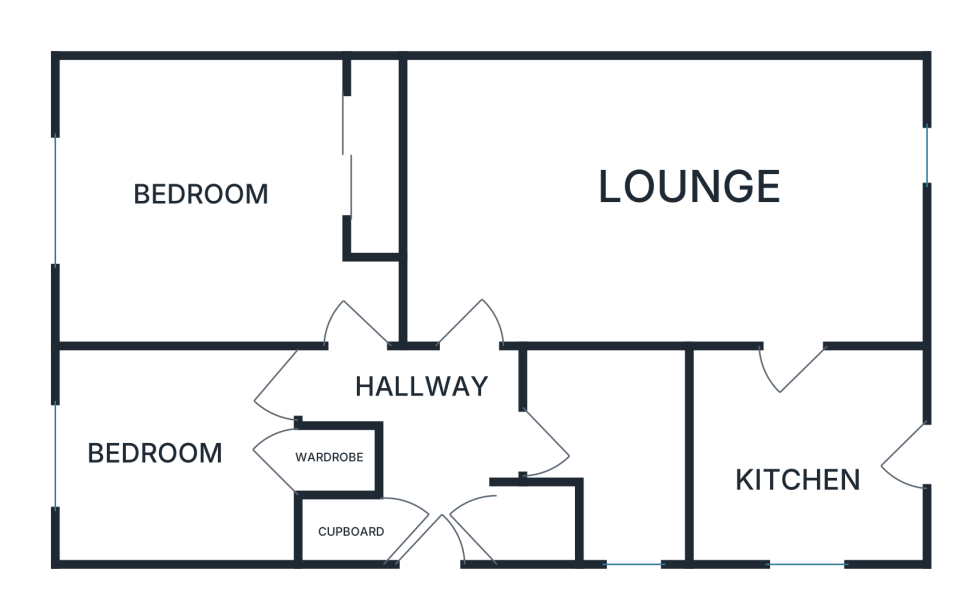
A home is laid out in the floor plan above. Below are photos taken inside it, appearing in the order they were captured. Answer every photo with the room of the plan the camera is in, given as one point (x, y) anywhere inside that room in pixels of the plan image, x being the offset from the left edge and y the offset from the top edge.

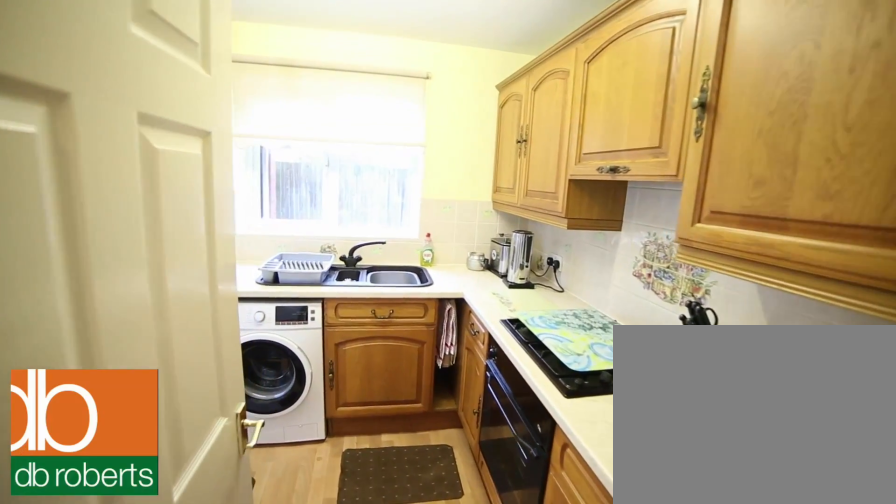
(805, 457)
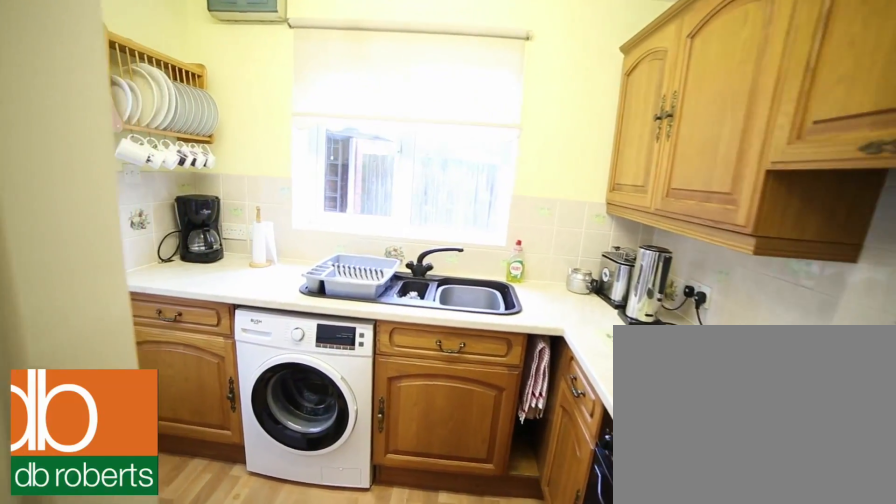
(805, 457)
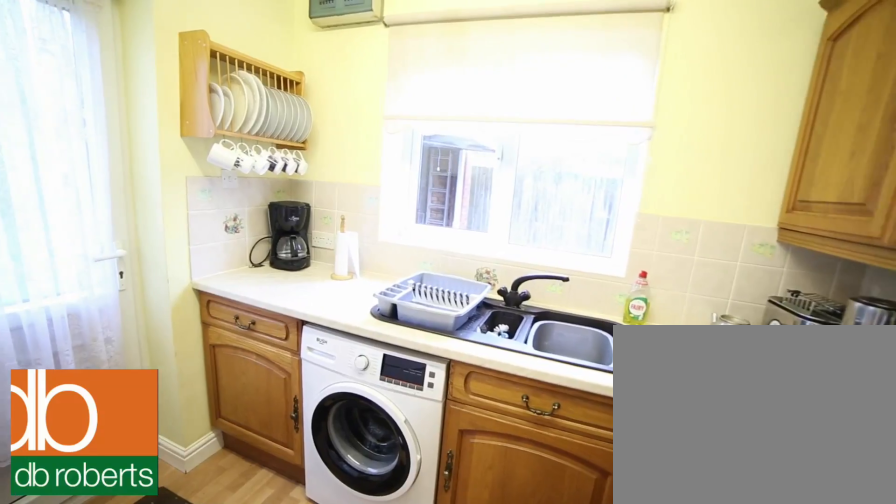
(805, 457)
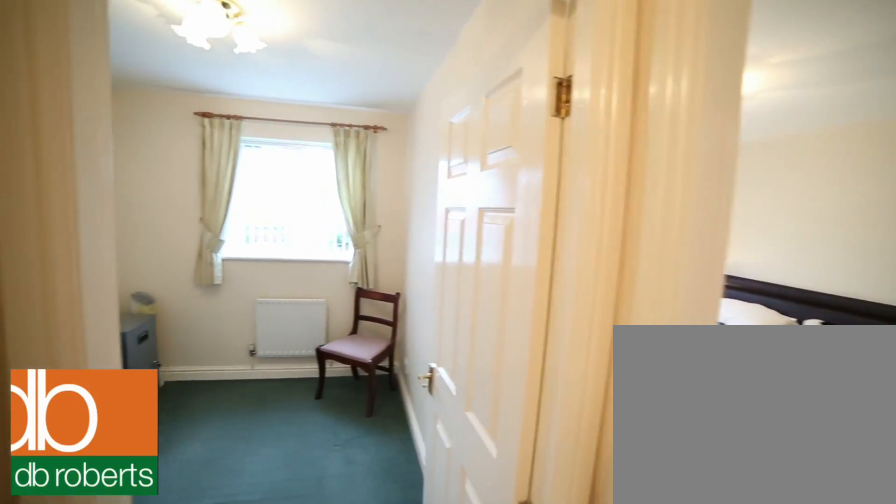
(162, 481)
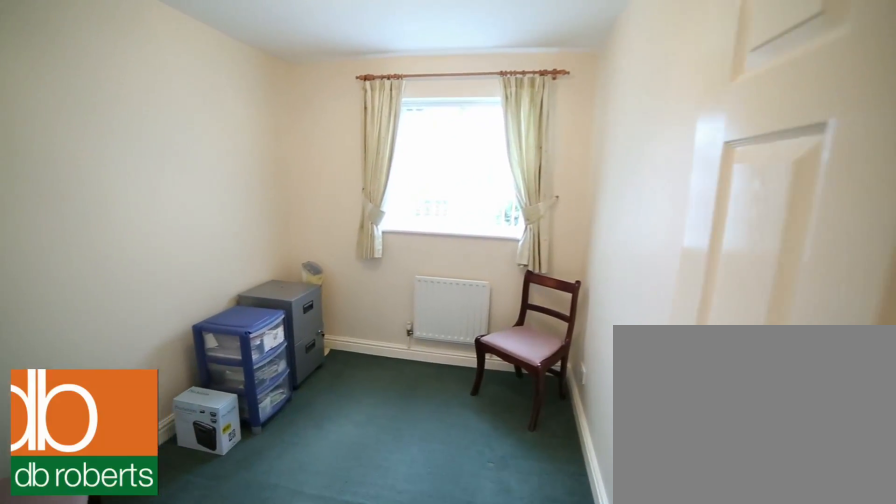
(162, 481)
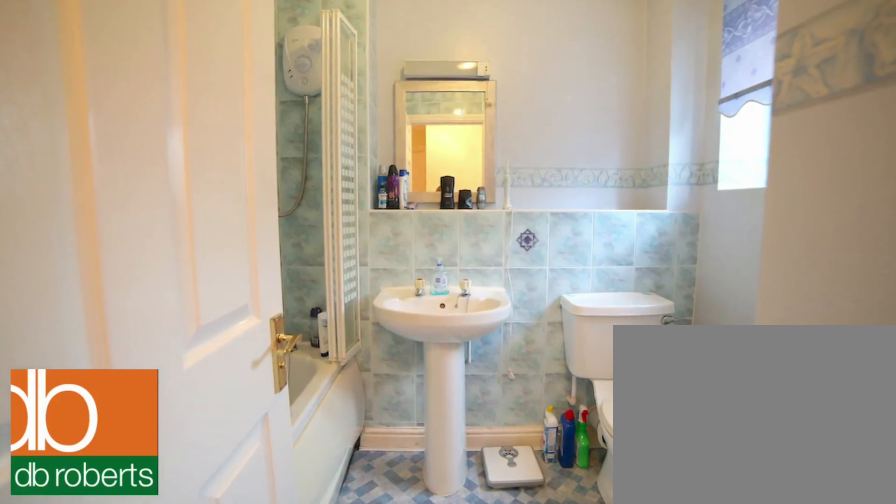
(618, 443)
